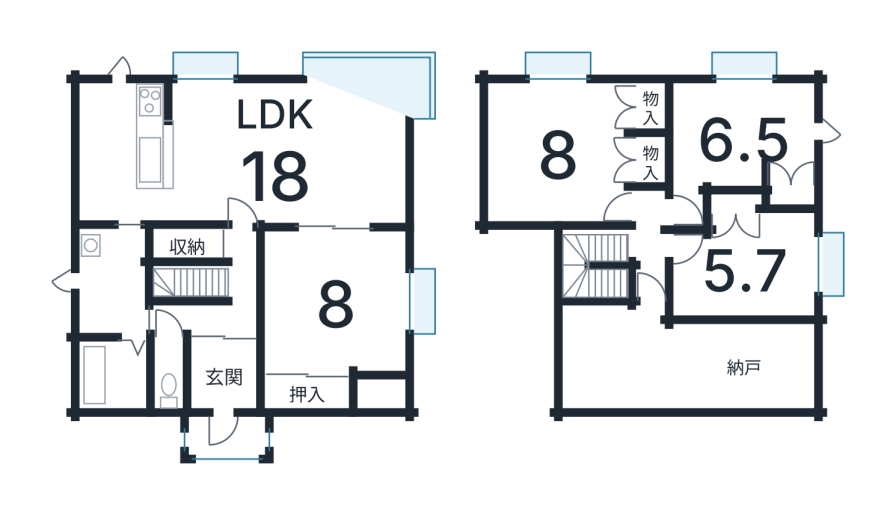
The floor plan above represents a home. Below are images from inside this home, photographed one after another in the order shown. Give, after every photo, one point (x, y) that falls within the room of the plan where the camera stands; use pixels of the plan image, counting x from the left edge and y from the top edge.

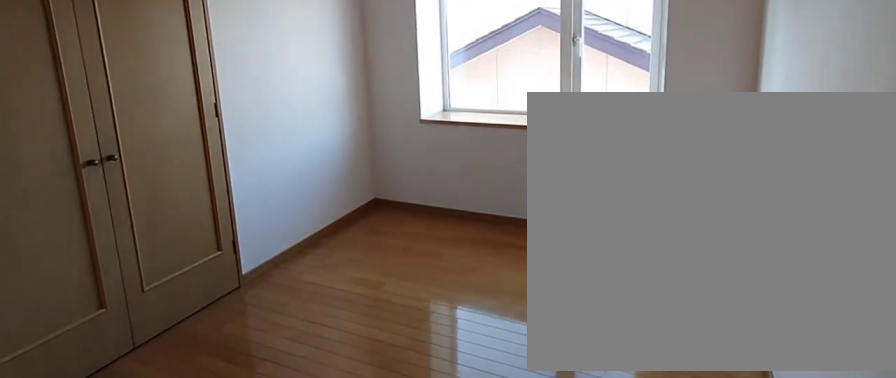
(743, 279)
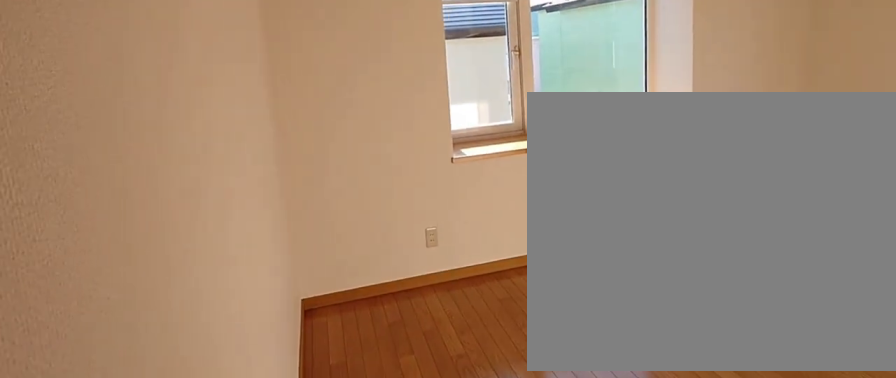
(740, 138)
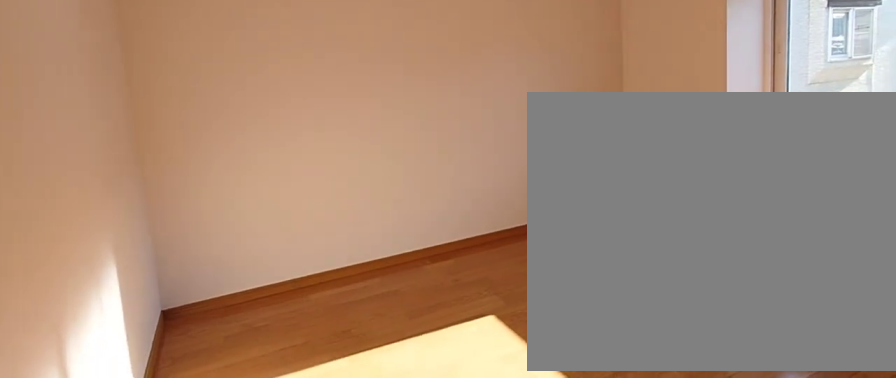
(555, 160)
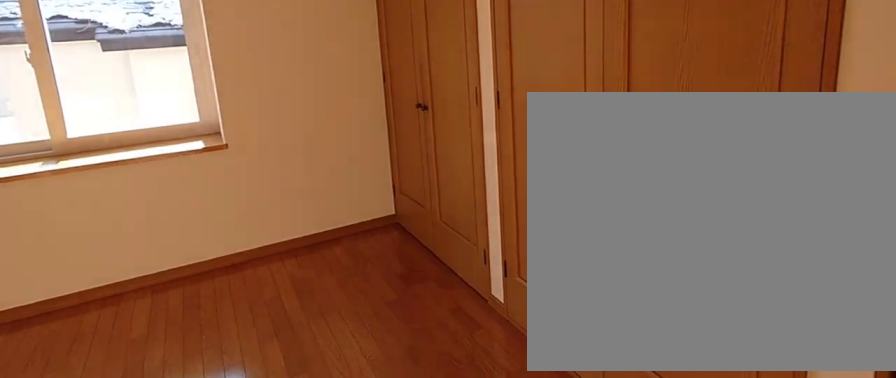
(555, 160)
